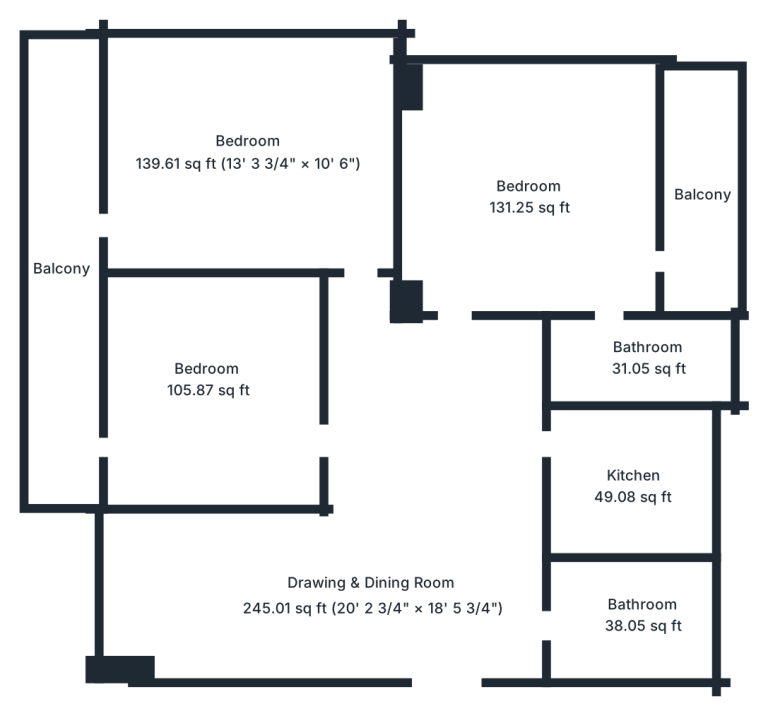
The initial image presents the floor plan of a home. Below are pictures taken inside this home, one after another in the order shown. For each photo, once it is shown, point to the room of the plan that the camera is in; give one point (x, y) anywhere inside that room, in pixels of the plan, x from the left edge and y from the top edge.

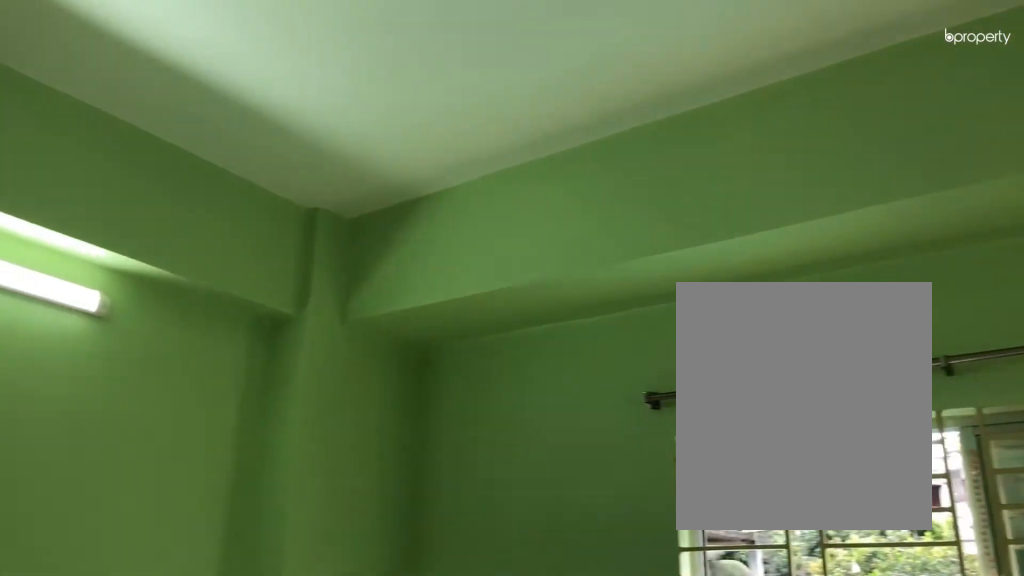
(529, 202)
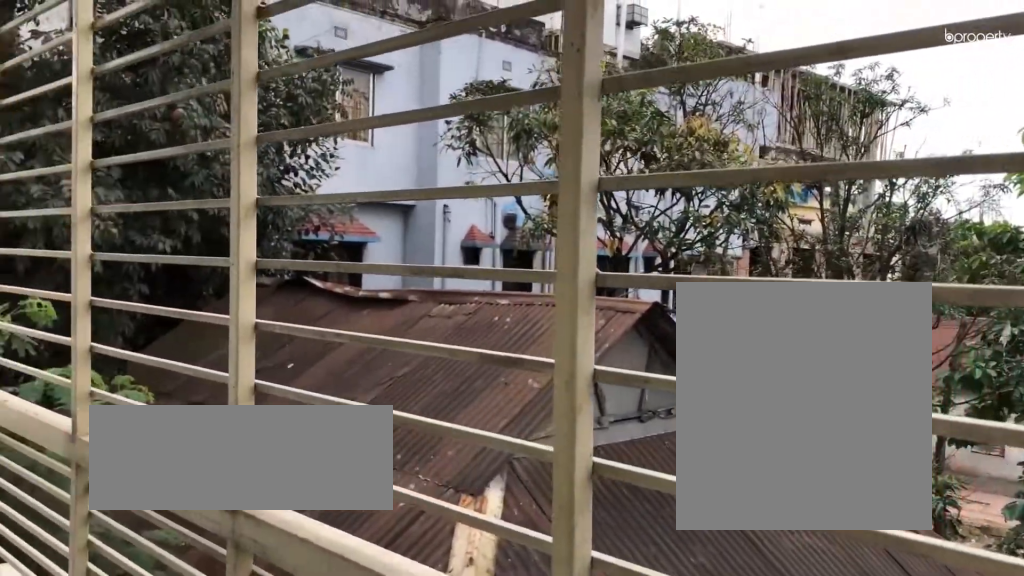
(704, 190)
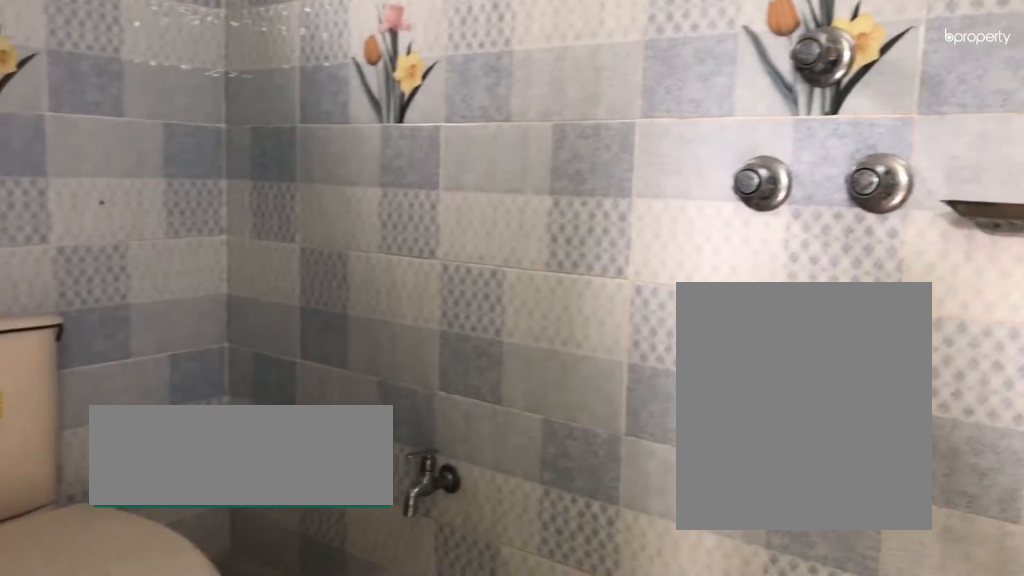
(643, 366)
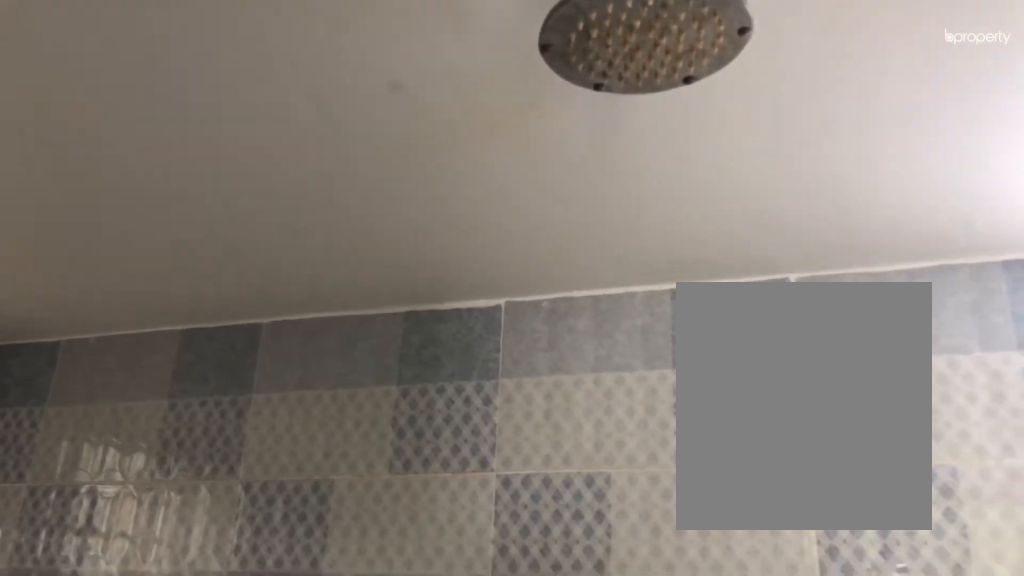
(643, 366)
